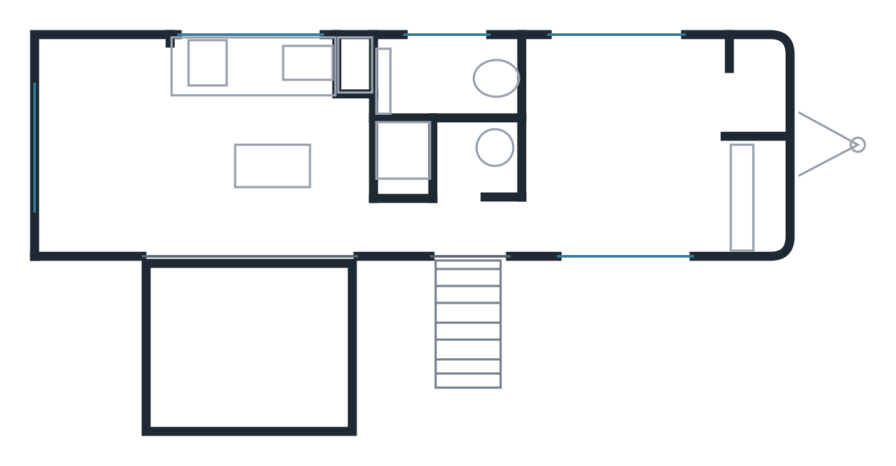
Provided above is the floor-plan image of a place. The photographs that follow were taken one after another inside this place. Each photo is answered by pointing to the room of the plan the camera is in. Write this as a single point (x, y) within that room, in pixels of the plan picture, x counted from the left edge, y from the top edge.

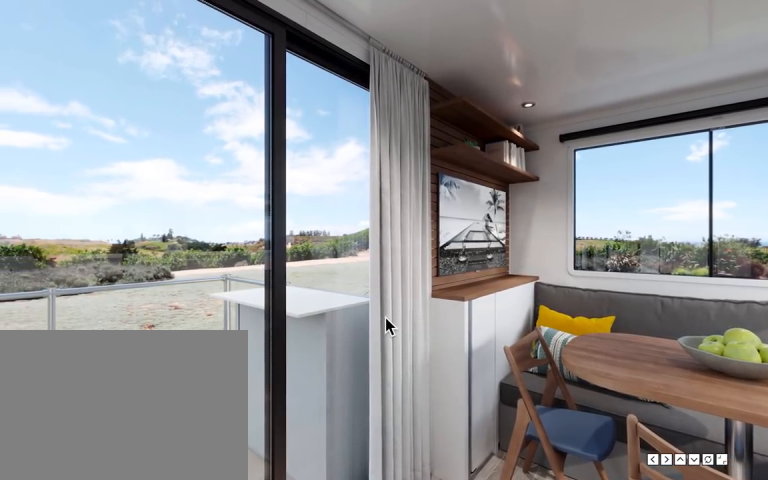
(271, 154)
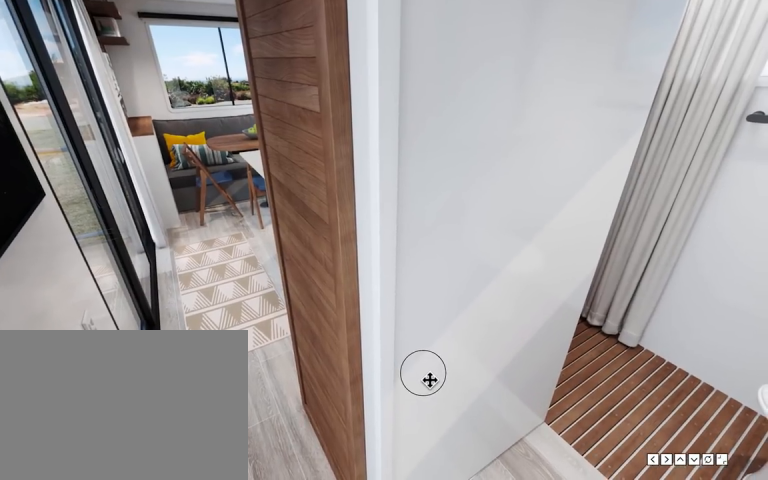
(450, 228)
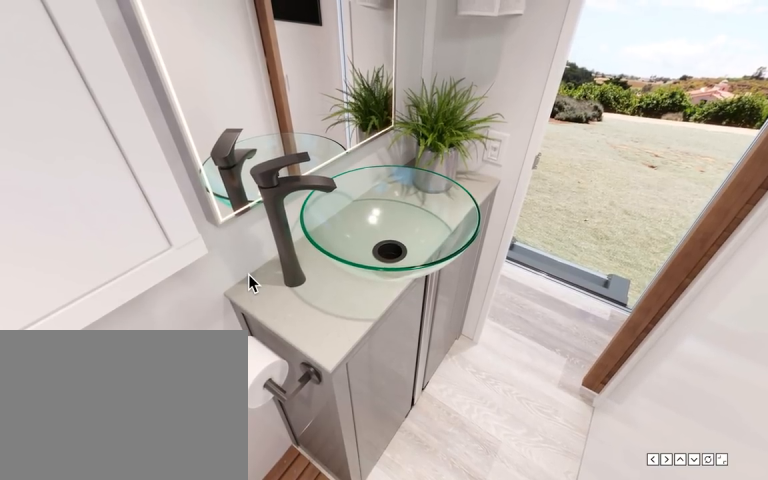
(455, 127)
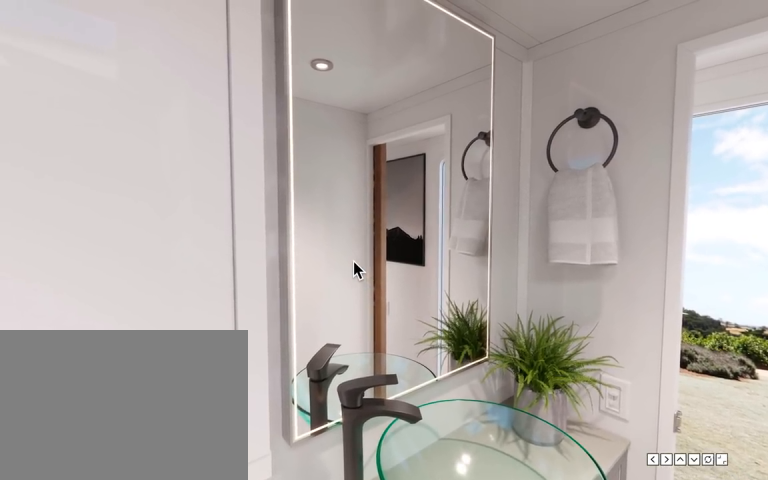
(450, 155)
